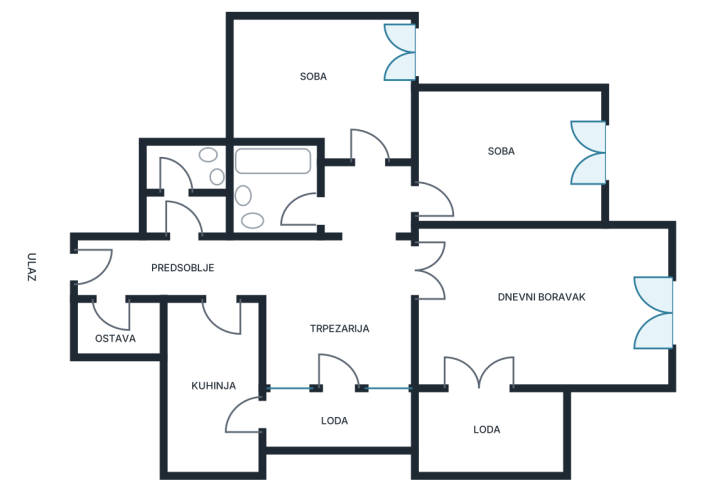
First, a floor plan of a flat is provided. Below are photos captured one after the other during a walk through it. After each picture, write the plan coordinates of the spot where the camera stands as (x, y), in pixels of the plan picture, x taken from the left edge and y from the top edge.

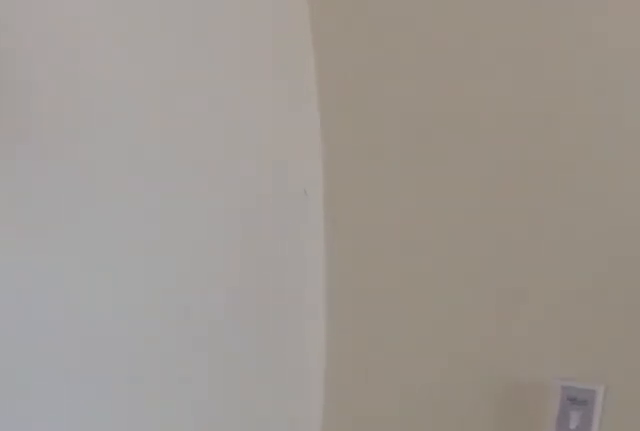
(280, 60)
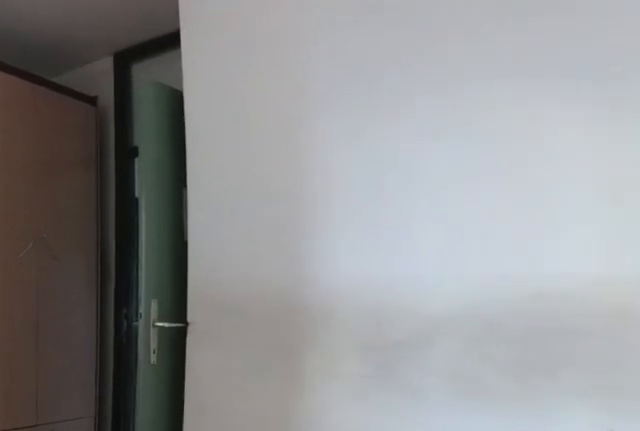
(268, 56)
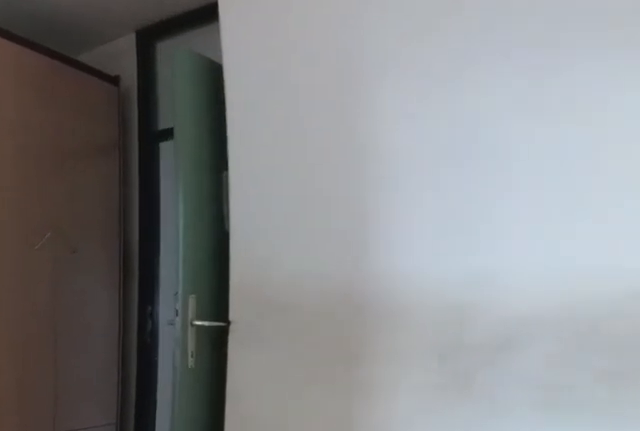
(281, 64)
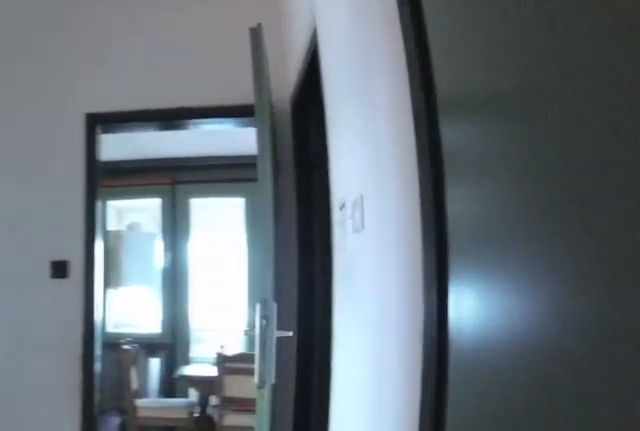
(366, 128)
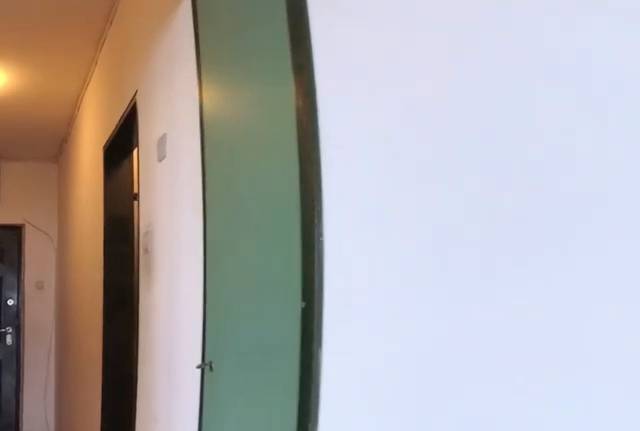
(355, 274)
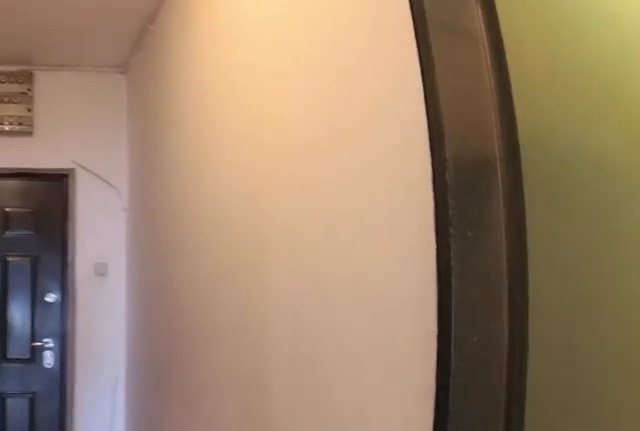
(221, 275)
